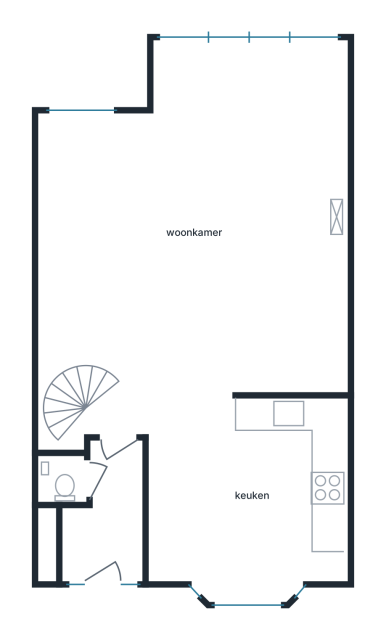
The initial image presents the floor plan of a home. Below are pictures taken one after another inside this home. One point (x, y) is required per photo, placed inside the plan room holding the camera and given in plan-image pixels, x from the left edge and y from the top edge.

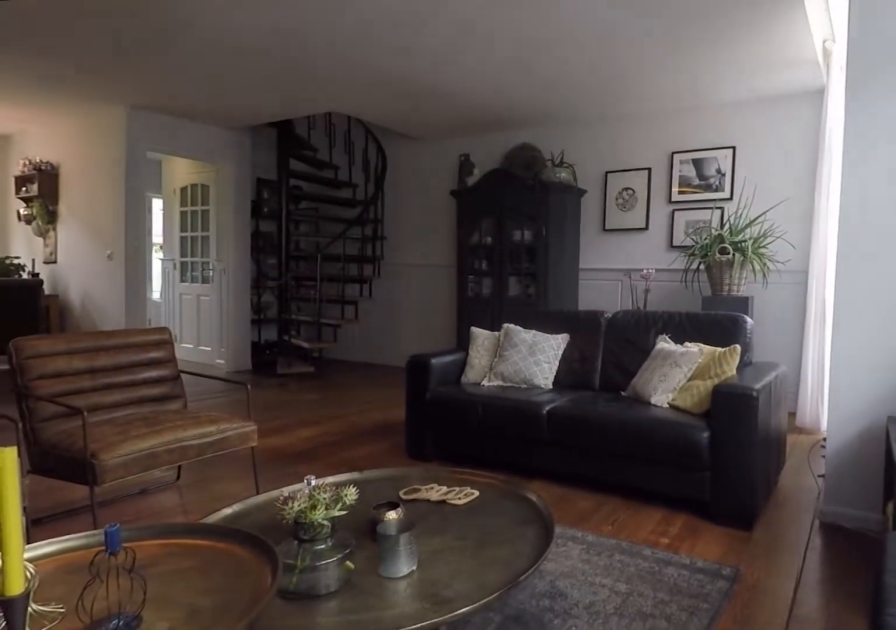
(199, 235)
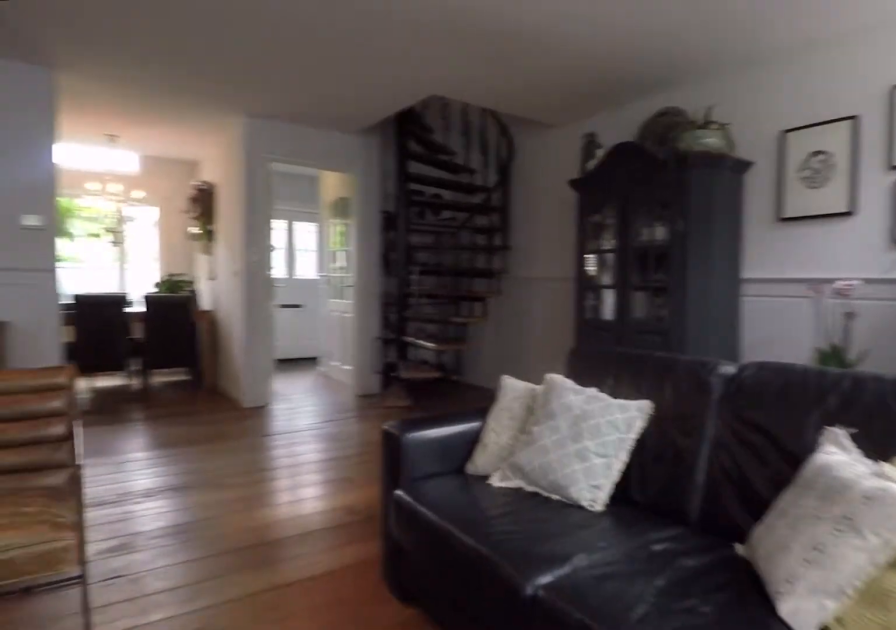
(199, 235)
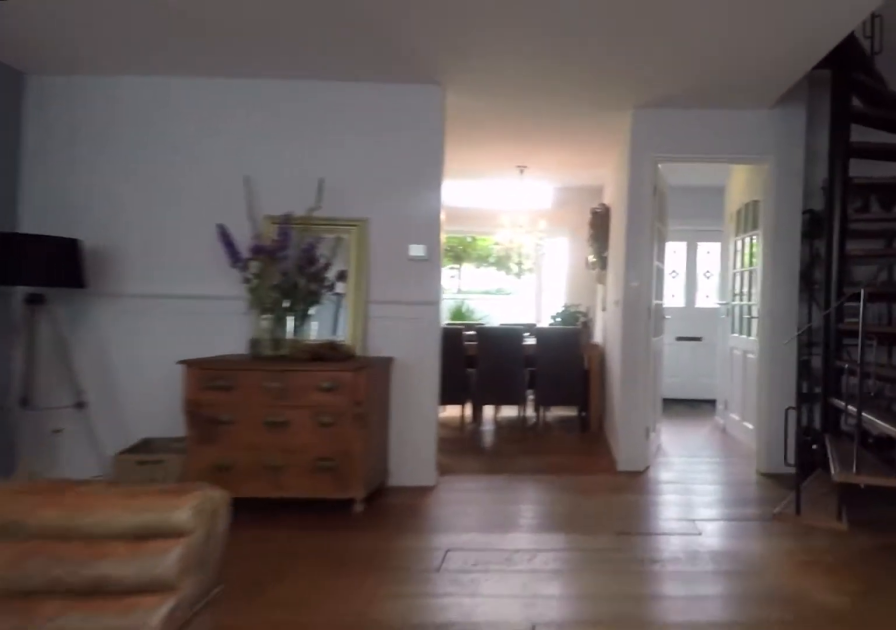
(199, 235)
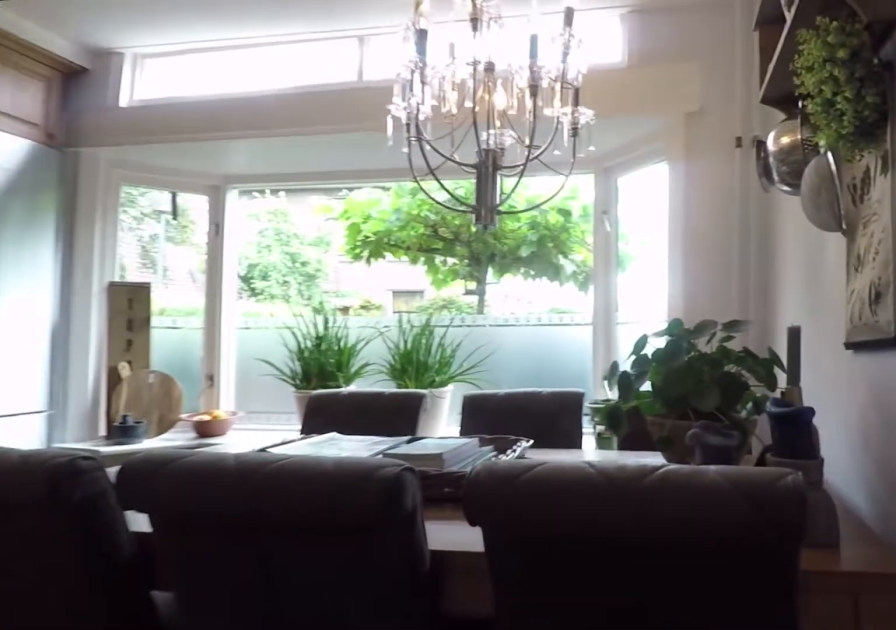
(278, 536)
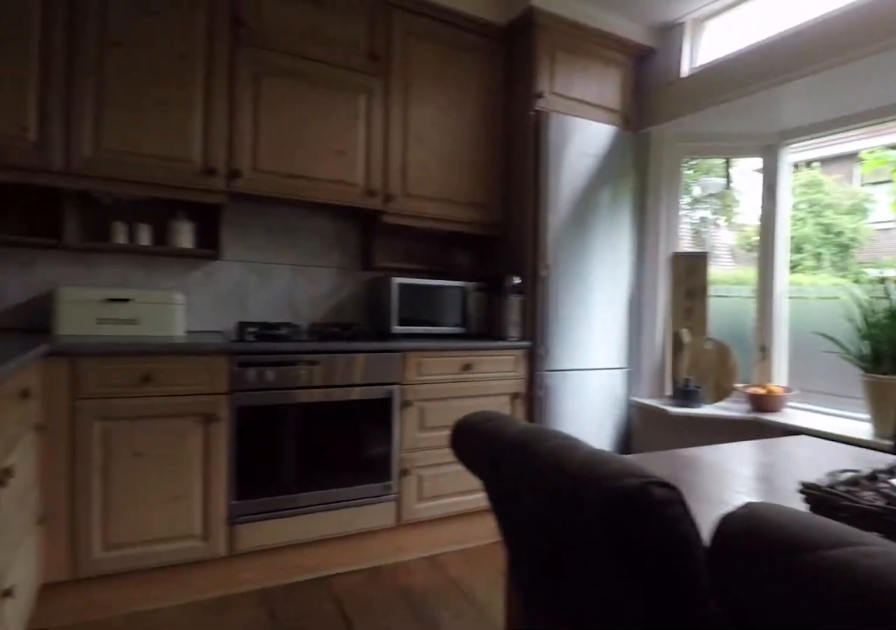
(278, 536)
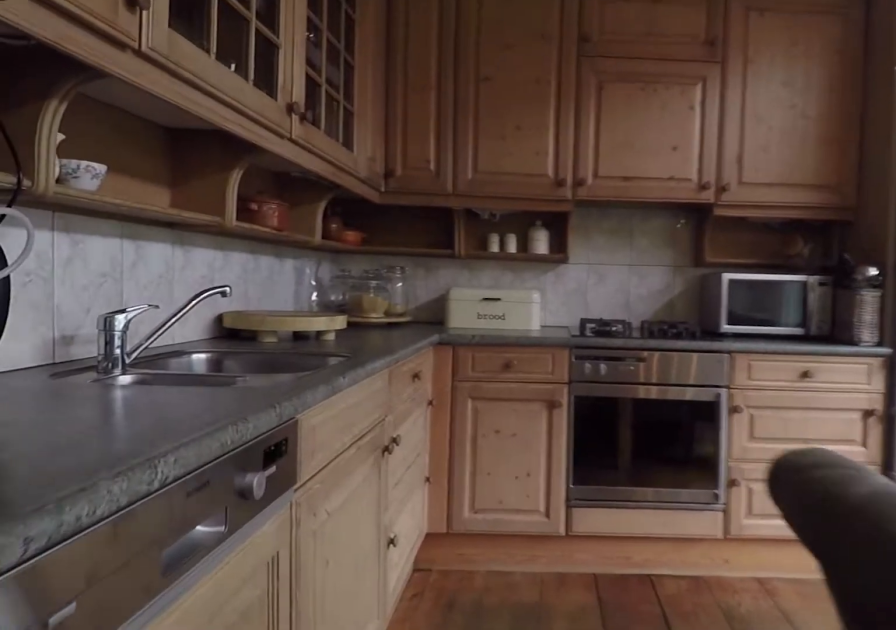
(278, 536)
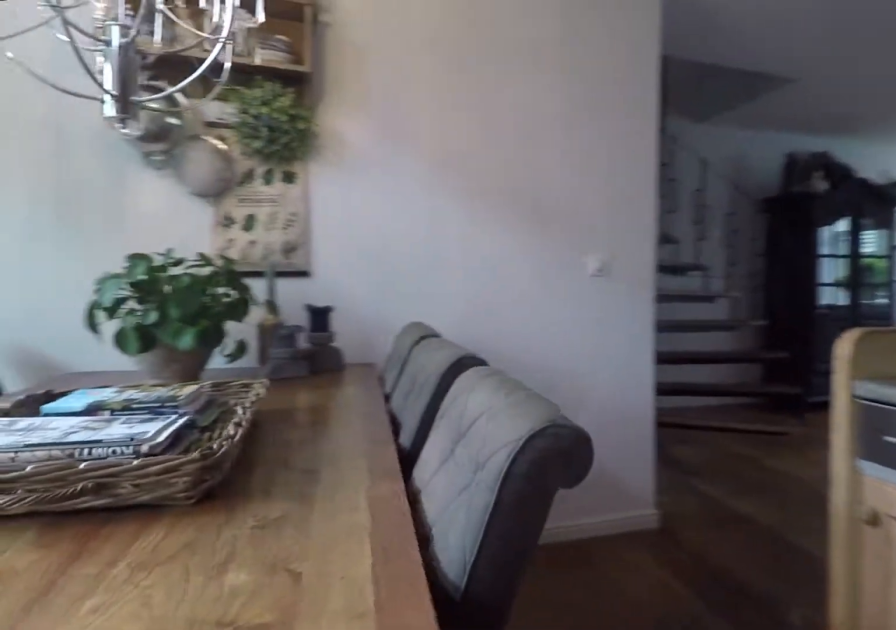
(278, 536)
